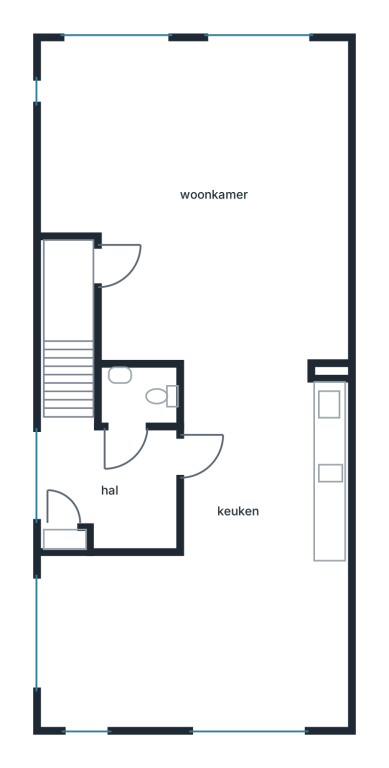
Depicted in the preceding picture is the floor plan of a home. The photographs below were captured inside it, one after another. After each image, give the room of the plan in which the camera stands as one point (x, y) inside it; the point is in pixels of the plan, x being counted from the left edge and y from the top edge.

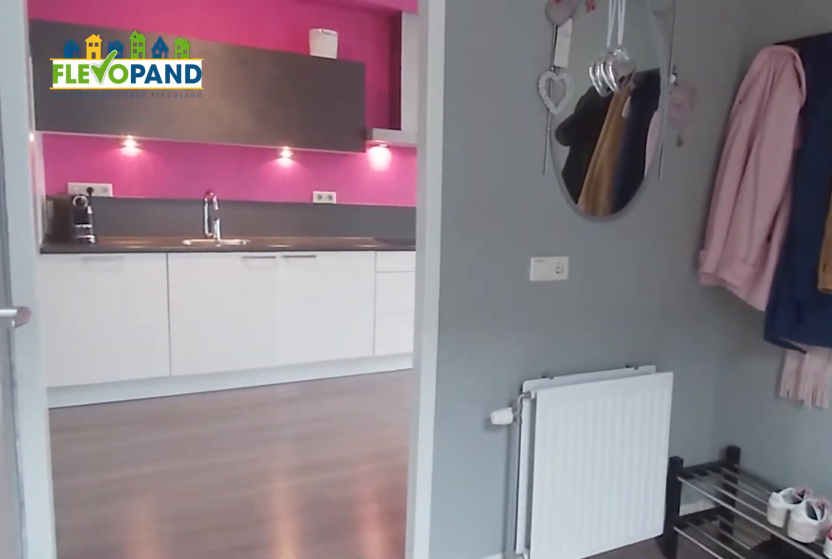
(112, 483)
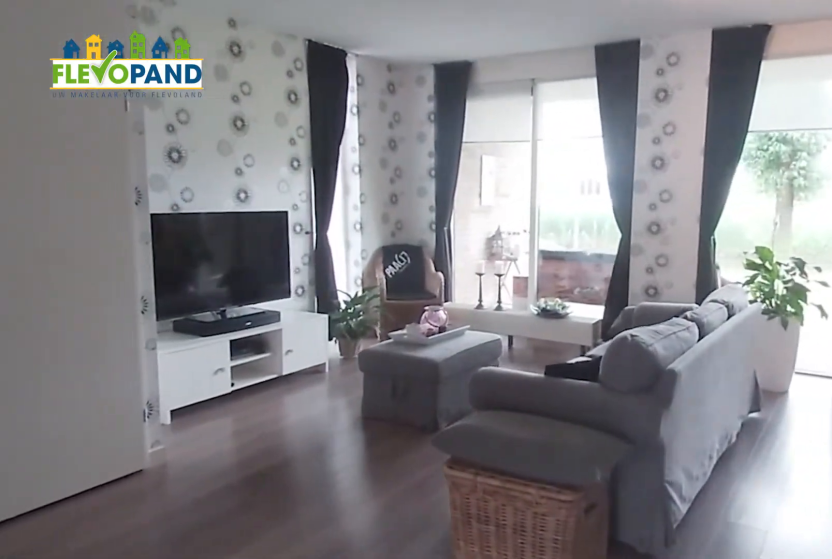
(206, 198)
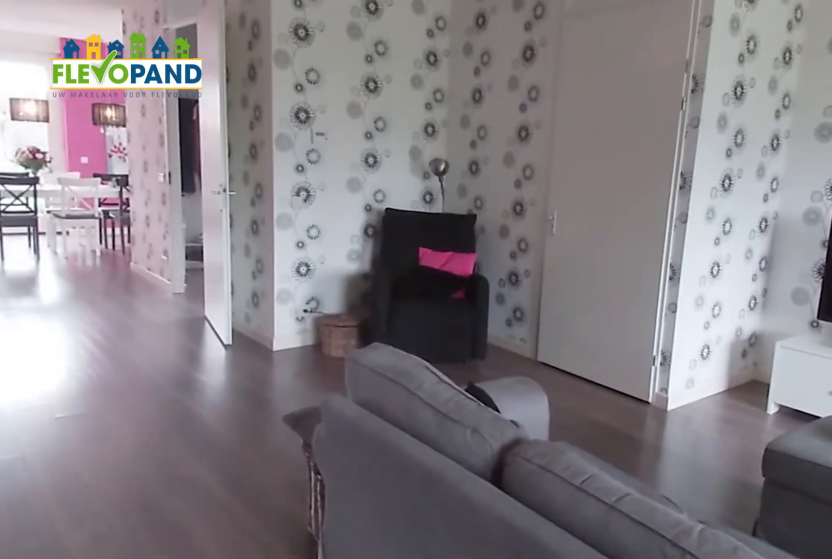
(206, 198)
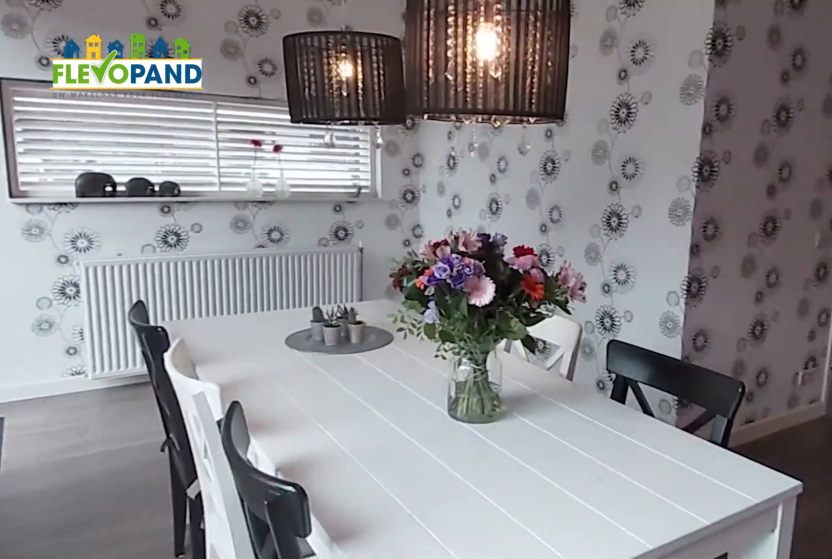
(120, 642)
